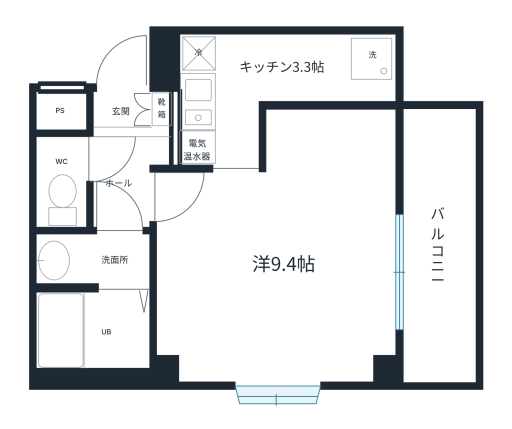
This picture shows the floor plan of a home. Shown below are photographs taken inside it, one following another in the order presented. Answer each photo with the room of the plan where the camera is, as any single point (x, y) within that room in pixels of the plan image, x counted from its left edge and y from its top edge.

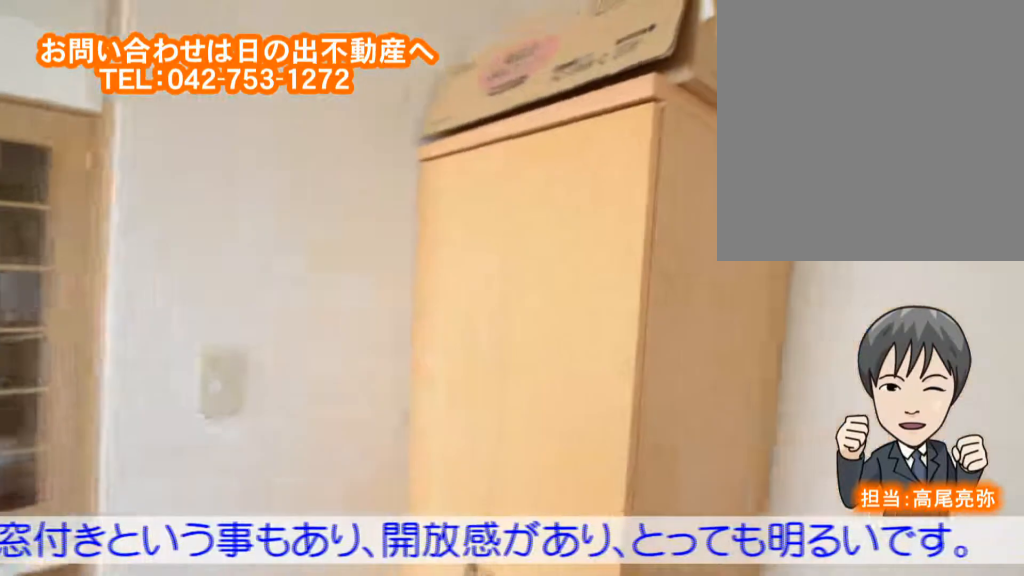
(290, 293)
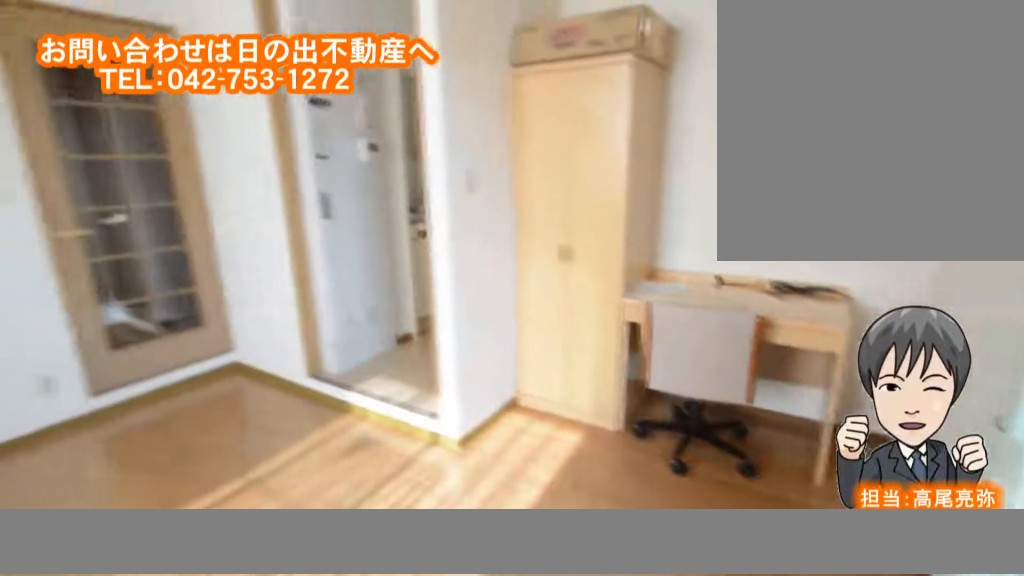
(289, 293)
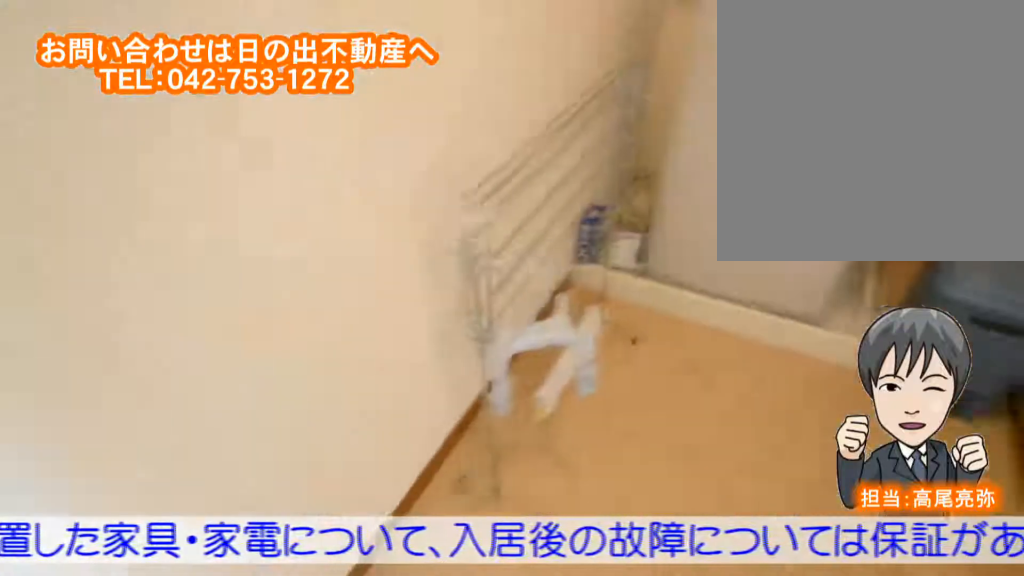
(255, 75)
